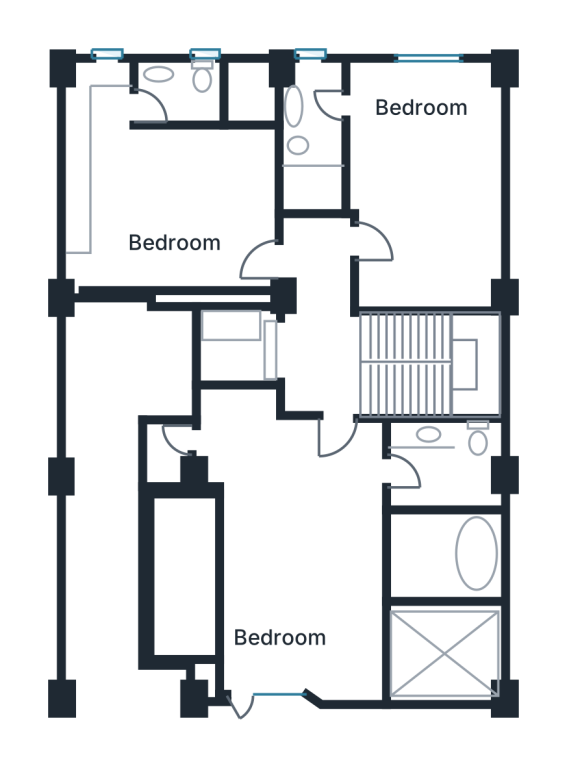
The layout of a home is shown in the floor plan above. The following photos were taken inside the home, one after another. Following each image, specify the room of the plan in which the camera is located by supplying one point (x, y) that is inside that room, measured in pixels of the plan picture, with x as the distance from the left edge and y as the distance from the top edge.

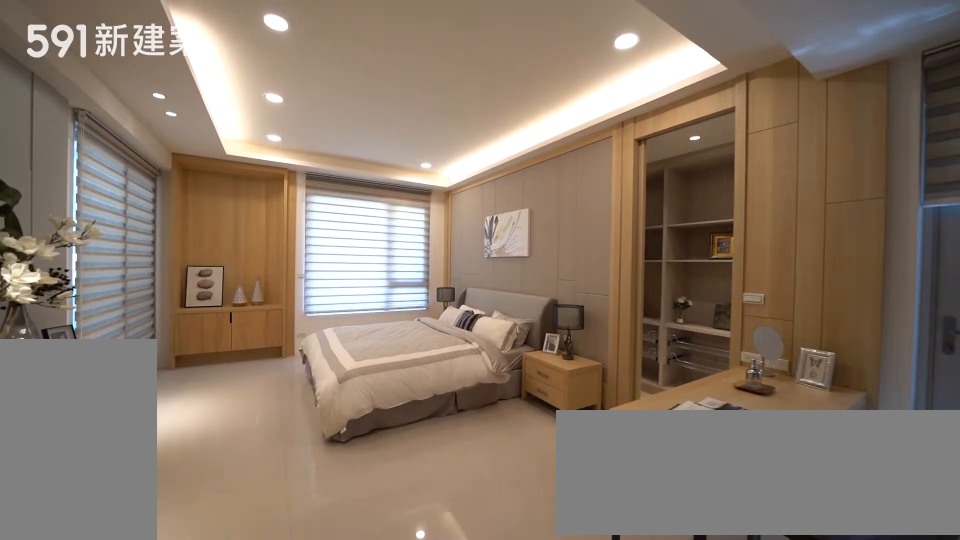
(273, 568)
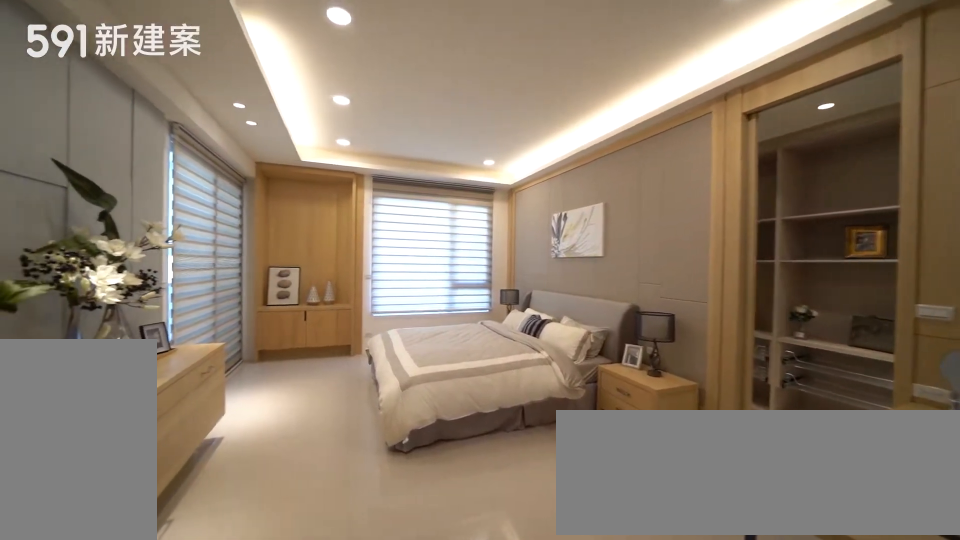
(273, 568)
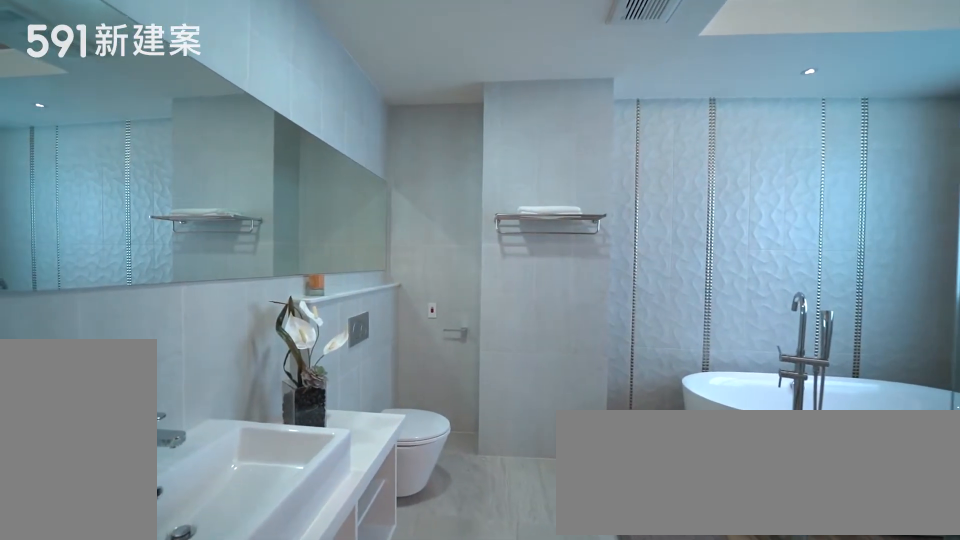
(448, 515)
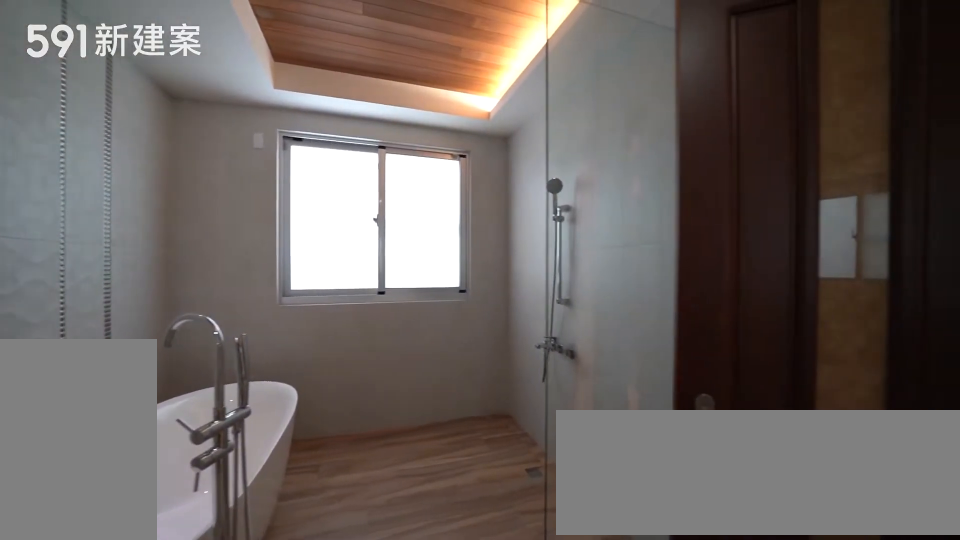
(448, 515)
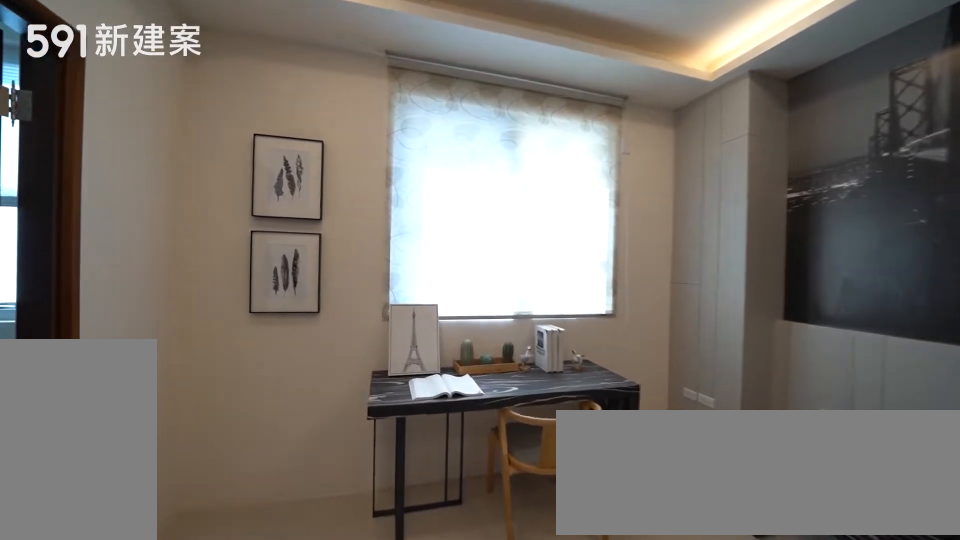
(428, 182)
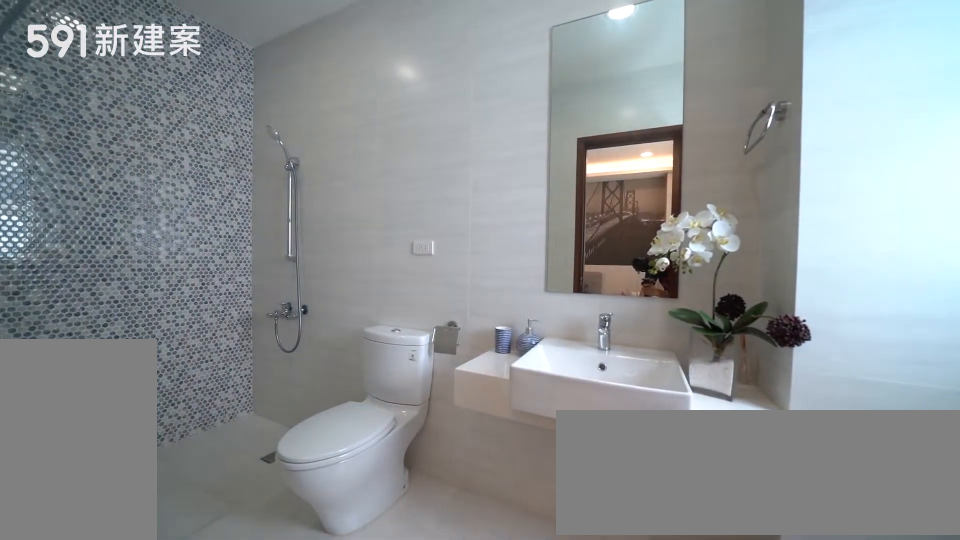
(319, 145)
